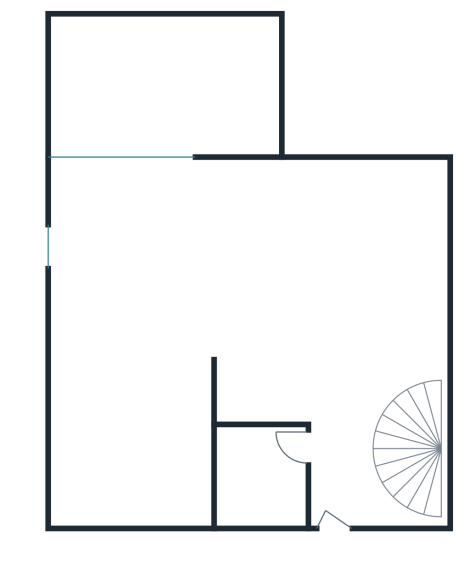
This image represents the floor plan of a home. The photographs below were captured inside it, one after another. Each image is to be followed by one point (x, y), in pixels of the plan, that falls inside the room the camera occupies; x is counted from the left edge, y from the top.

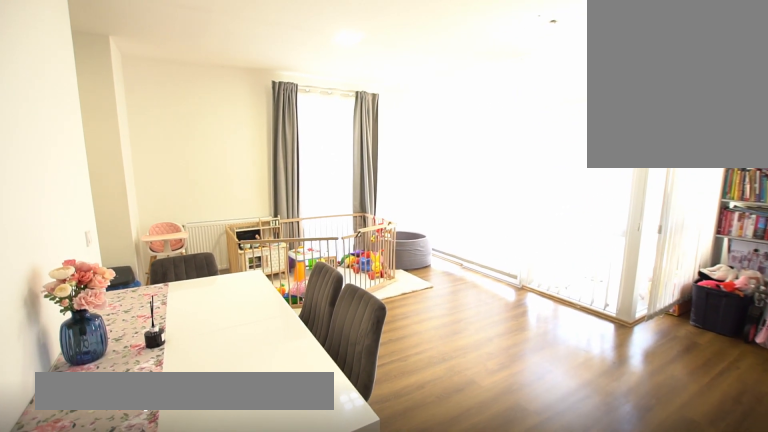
(345, 289)
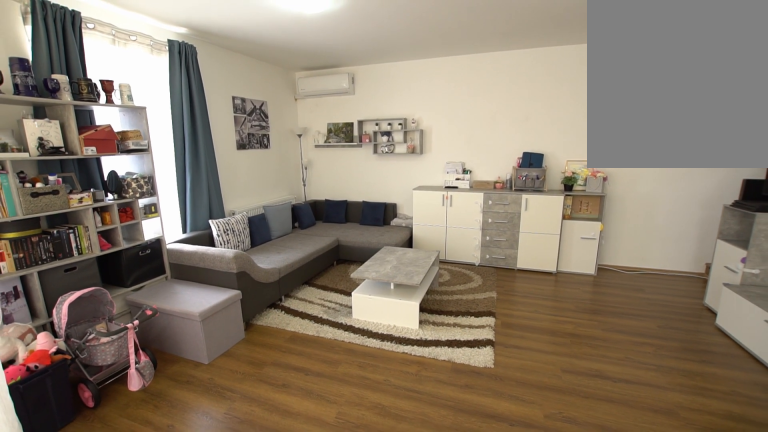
(346, 289)
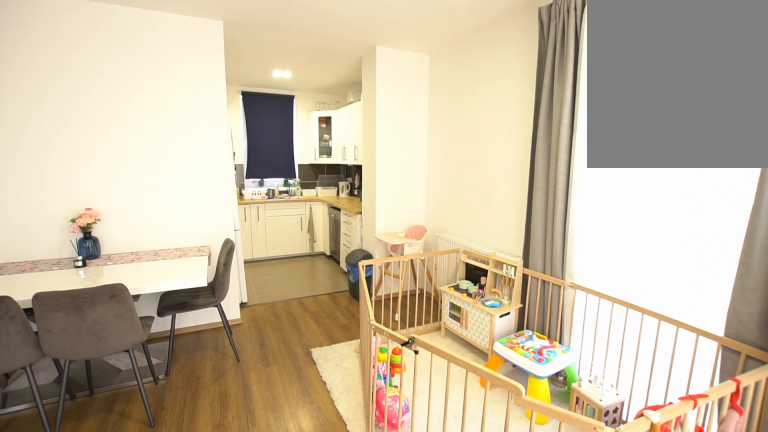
(150, 289)
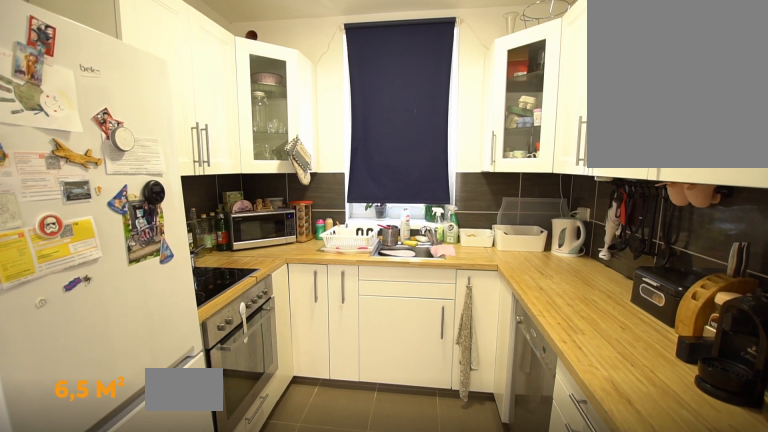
(131, 441)
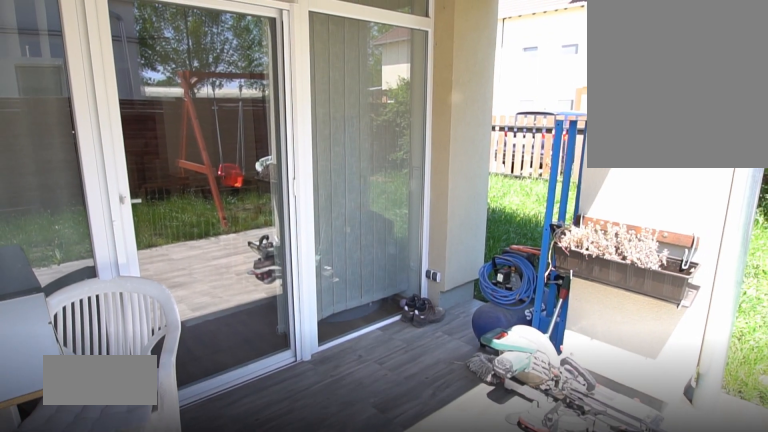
(167, 80)
